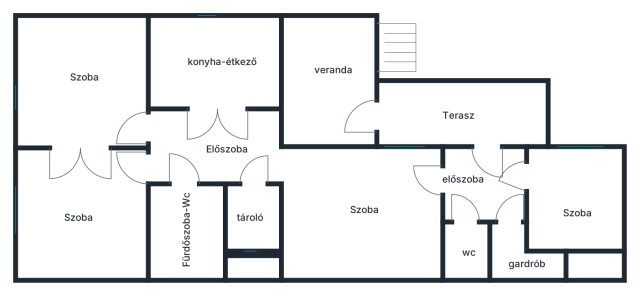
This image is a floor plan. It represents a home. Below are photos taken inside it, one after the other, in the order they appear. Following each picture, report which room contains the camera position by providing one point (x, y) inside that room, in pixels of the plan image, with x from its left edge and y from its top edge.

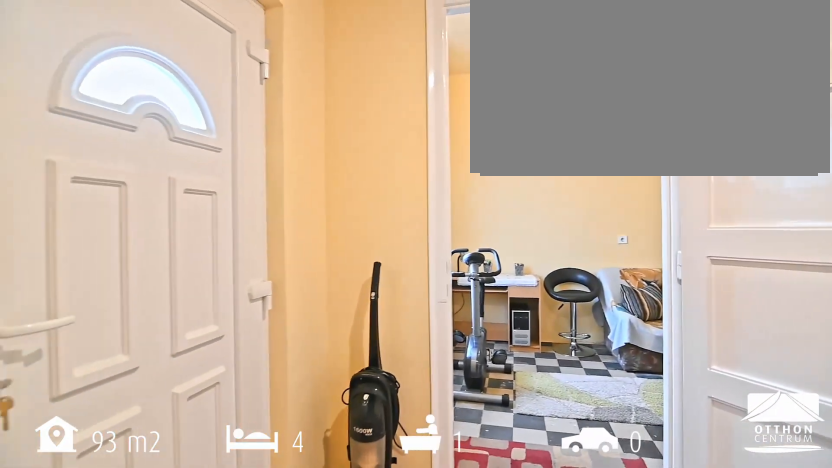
(471, 179)
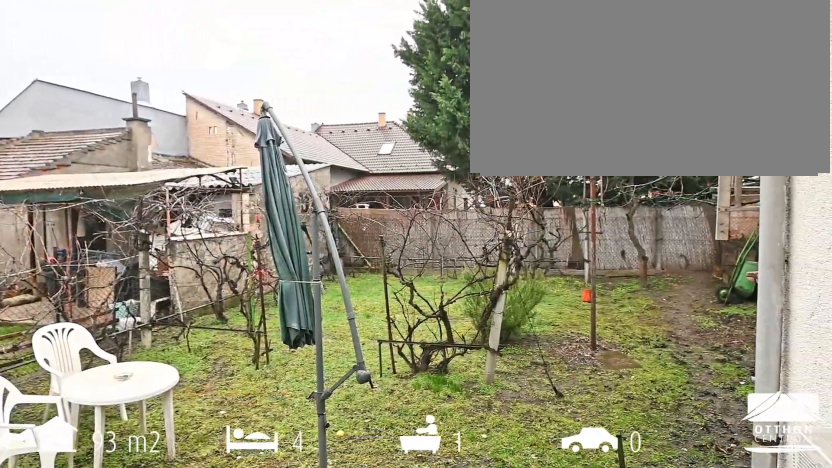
(457, 116)
